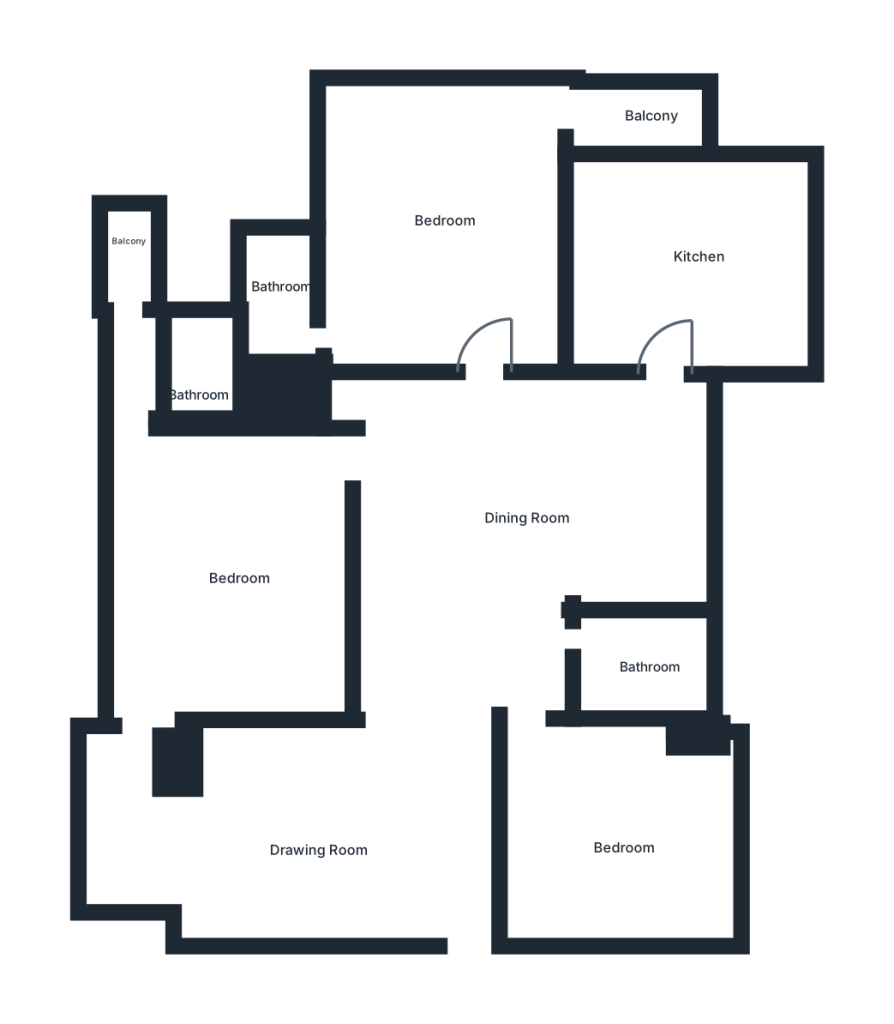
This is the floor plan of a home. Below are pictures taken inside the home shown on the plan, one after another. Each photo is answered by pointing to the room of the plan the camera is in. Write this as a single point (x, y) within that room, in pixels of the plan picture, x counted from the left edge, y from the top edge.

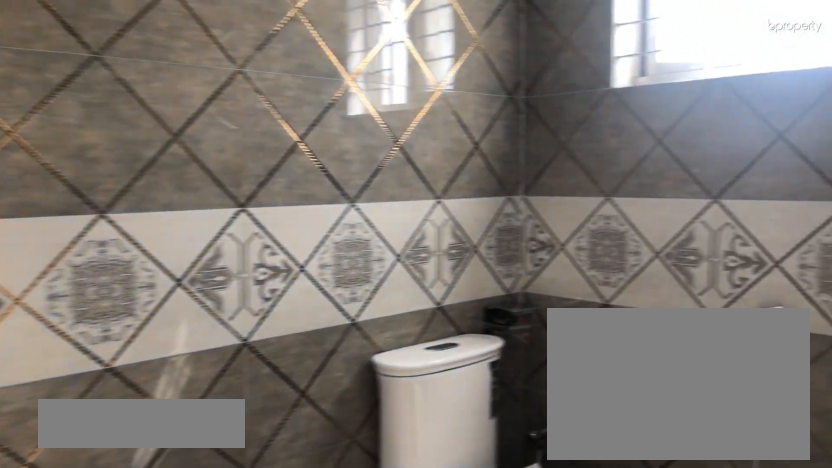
(279, 273)
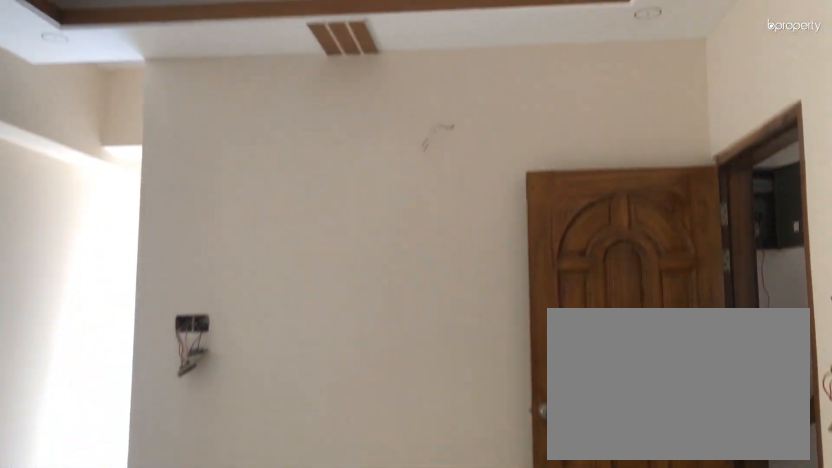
(220, 578)
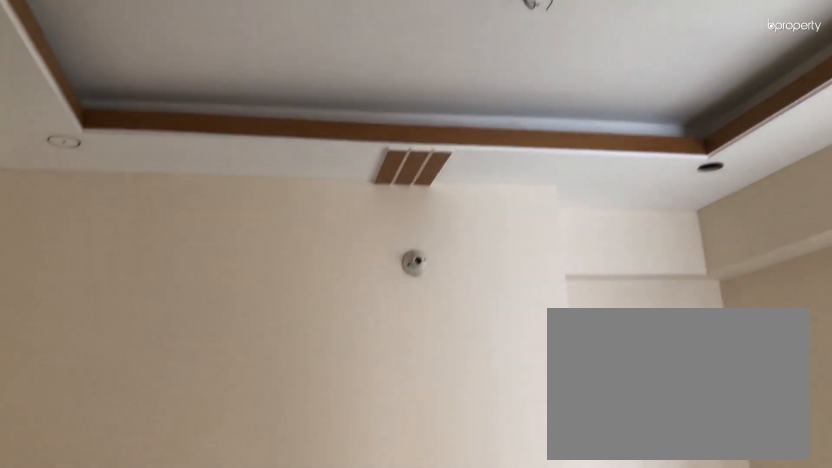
(220, 578)
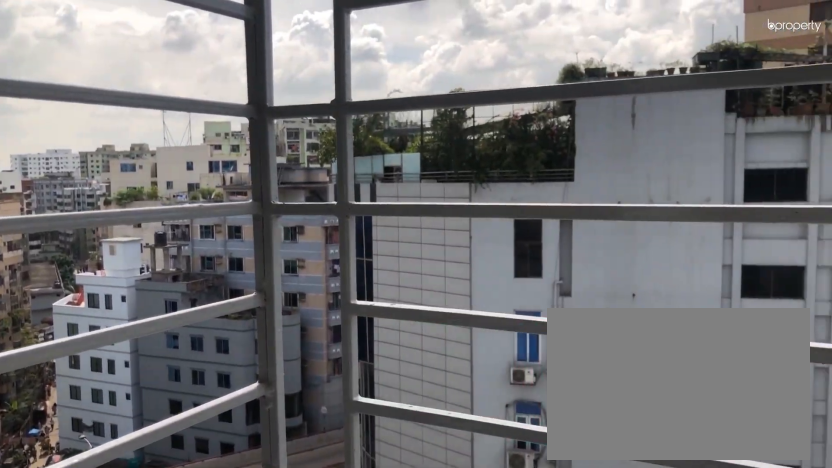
(131, 252)
